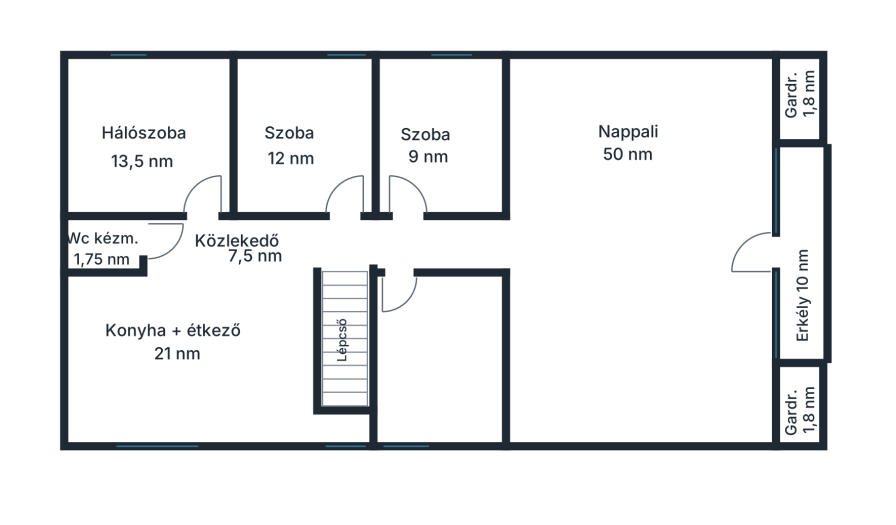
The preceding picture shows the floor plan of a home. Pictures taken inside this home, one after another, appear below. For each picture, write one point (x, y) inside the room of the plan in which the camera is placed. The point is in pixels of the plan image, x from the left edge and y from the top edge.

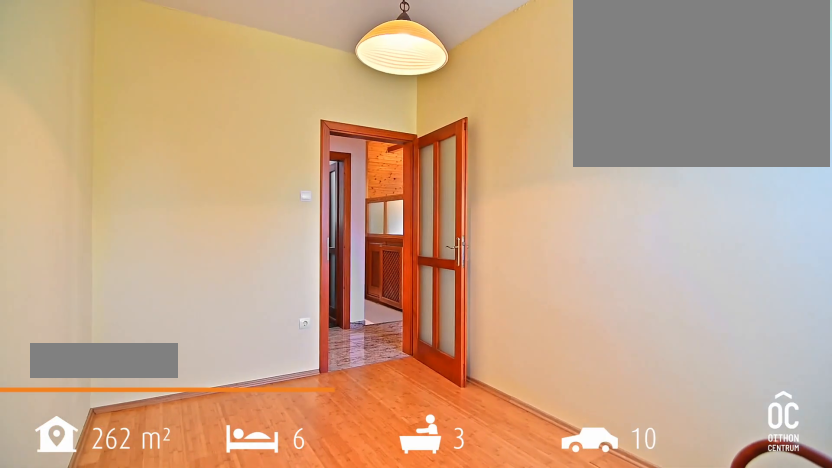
(438, 141)
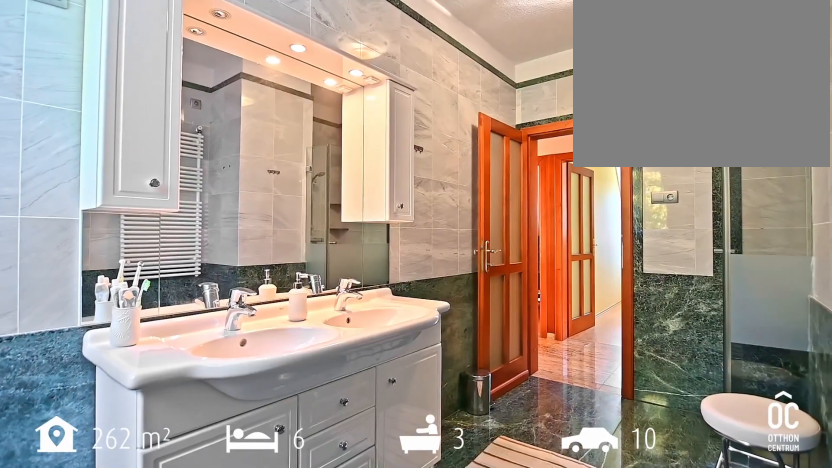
(439, 358)
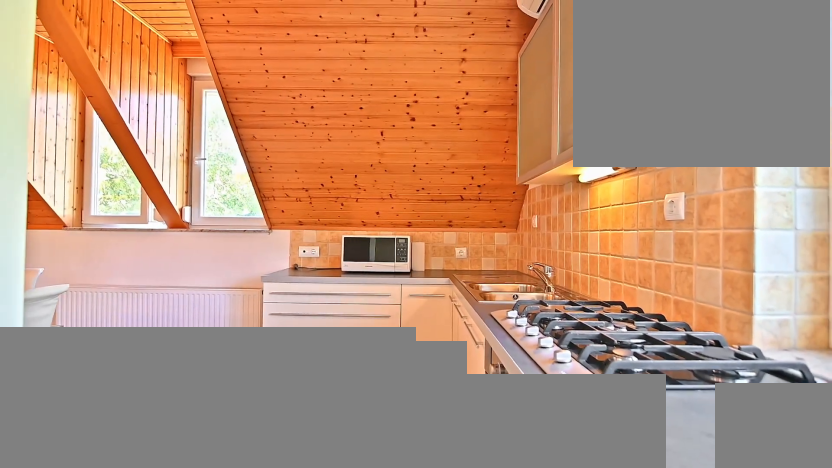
(183, 341)
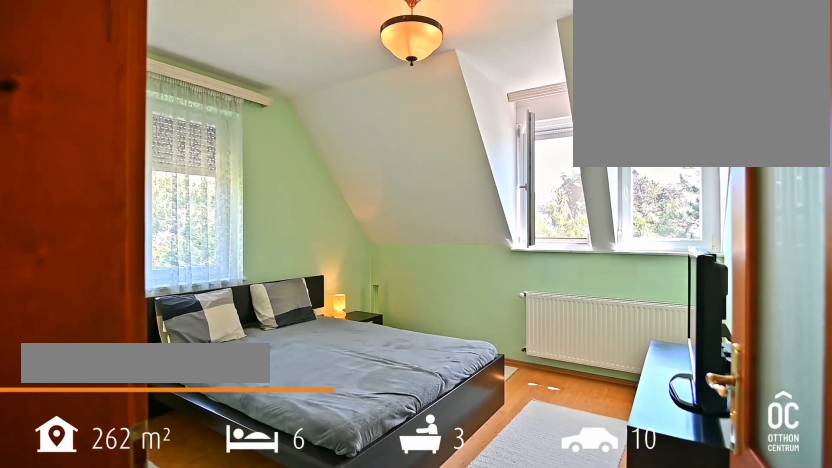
(147, 140)
